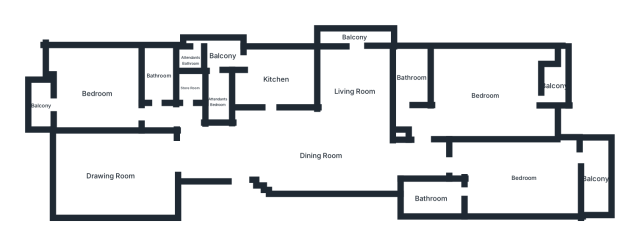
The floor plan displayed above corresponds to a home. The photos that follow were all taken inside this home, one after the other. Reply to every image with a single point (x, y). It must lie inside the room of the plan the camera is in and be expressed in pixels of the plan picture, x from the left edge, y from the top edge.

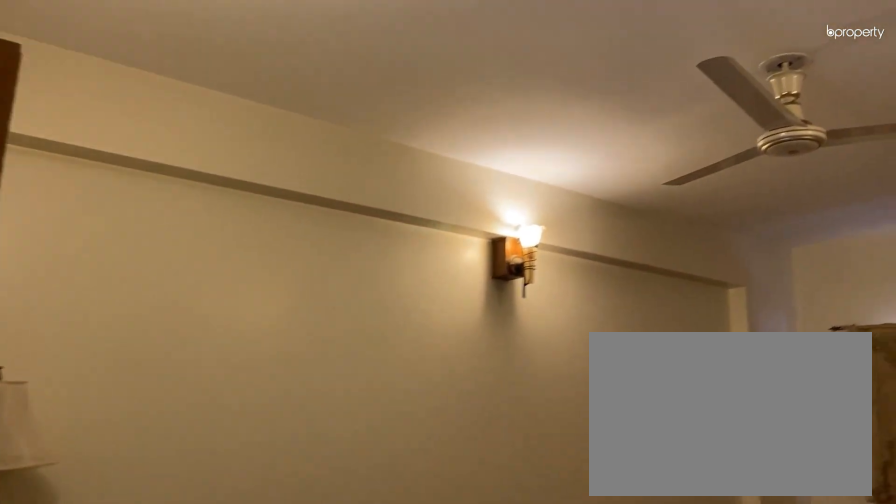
(110, 176)
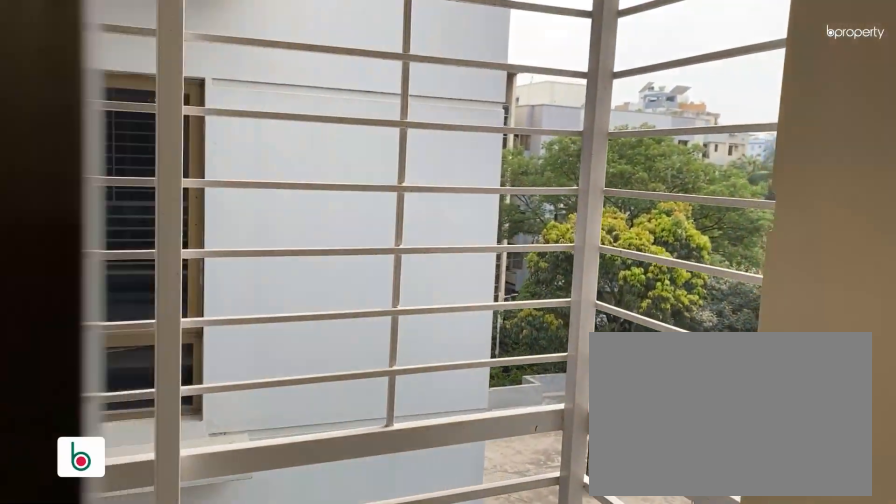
(40, 105)
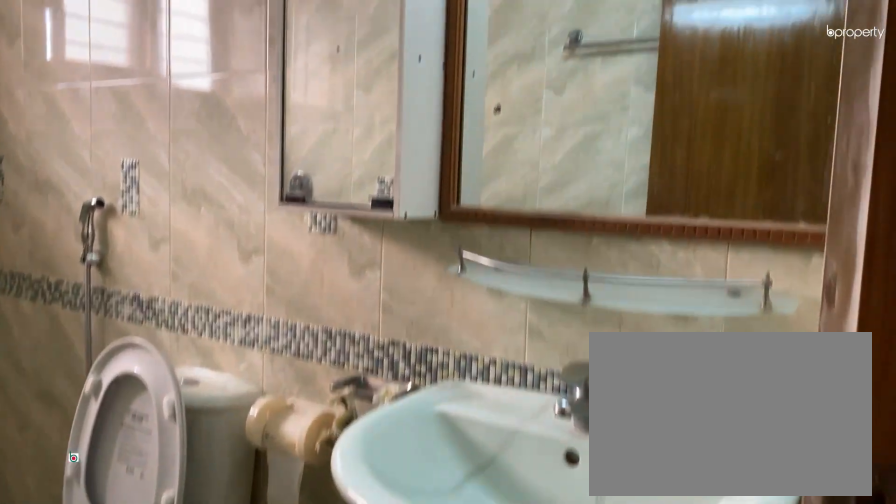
(159, 76)
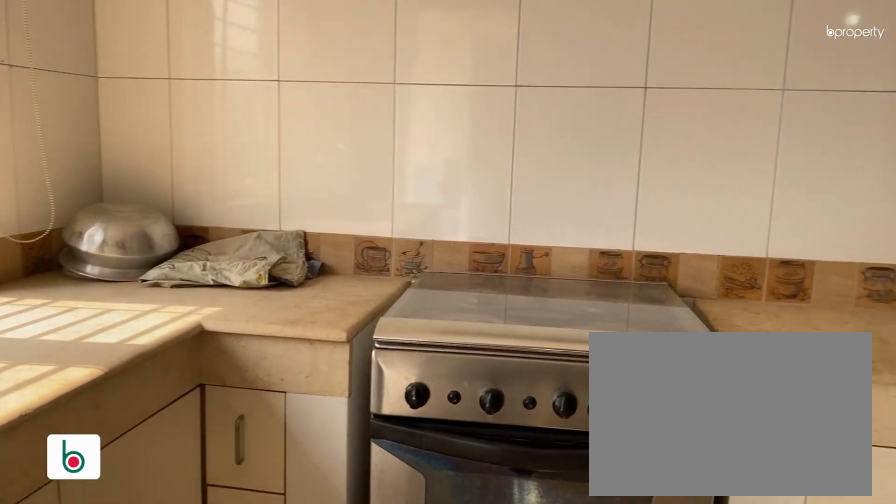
(276, 79)
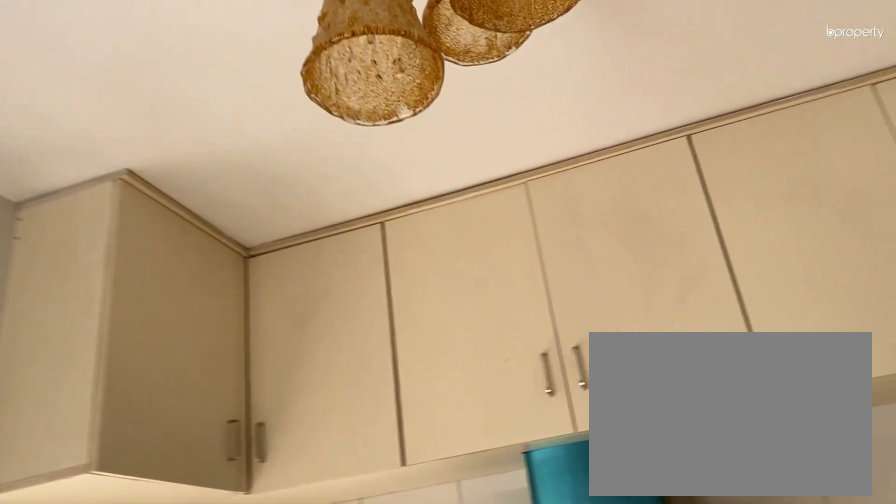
(276, 79)
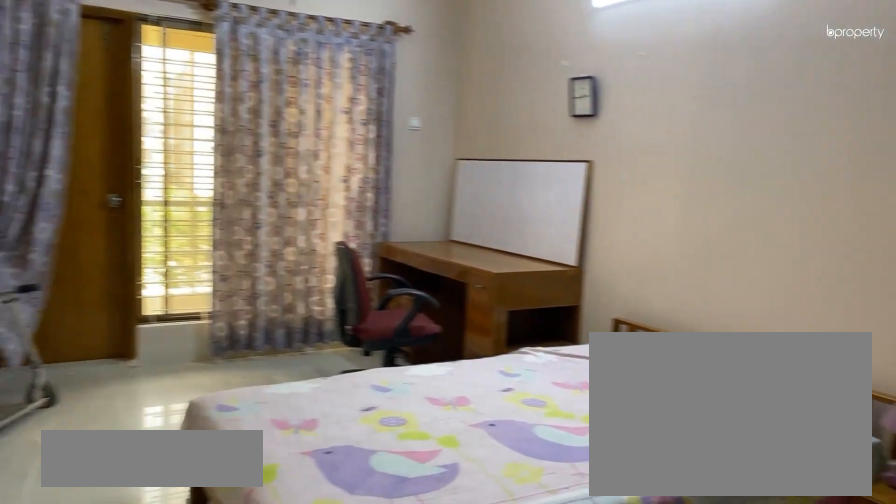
(524, 177)
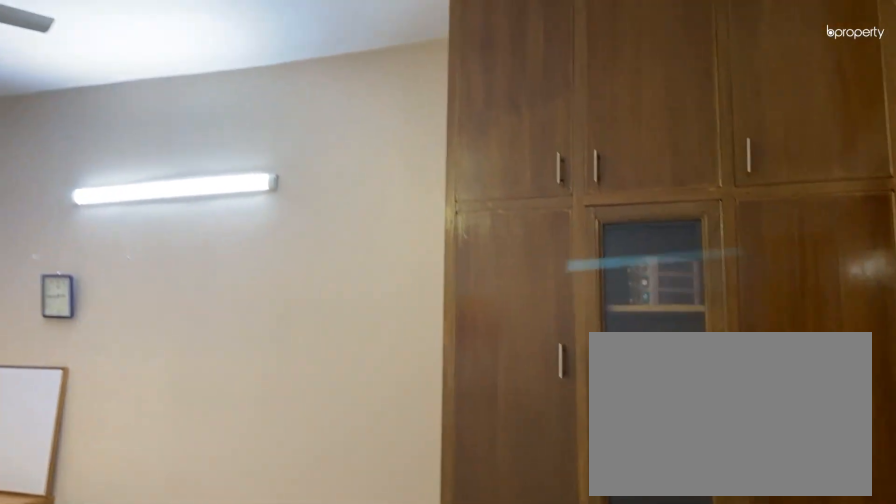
(524, 177)
